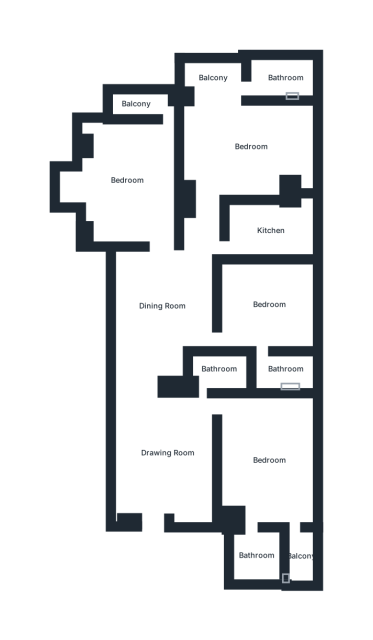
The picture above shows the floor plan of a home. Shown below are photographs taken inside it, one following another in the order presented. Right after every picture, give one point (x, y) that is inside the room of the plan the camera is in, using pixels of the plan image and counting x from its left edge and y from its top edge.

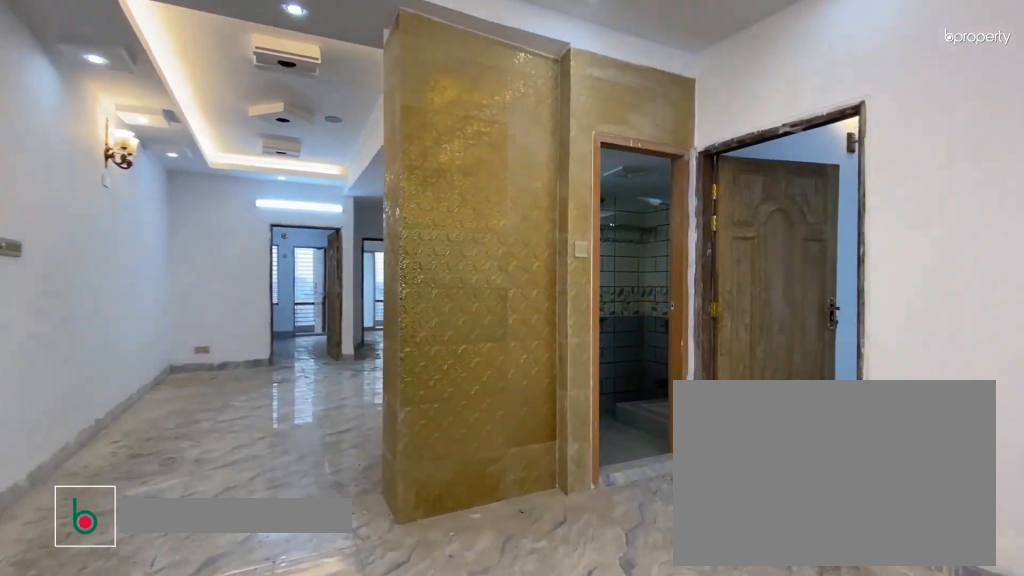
(165, 453)
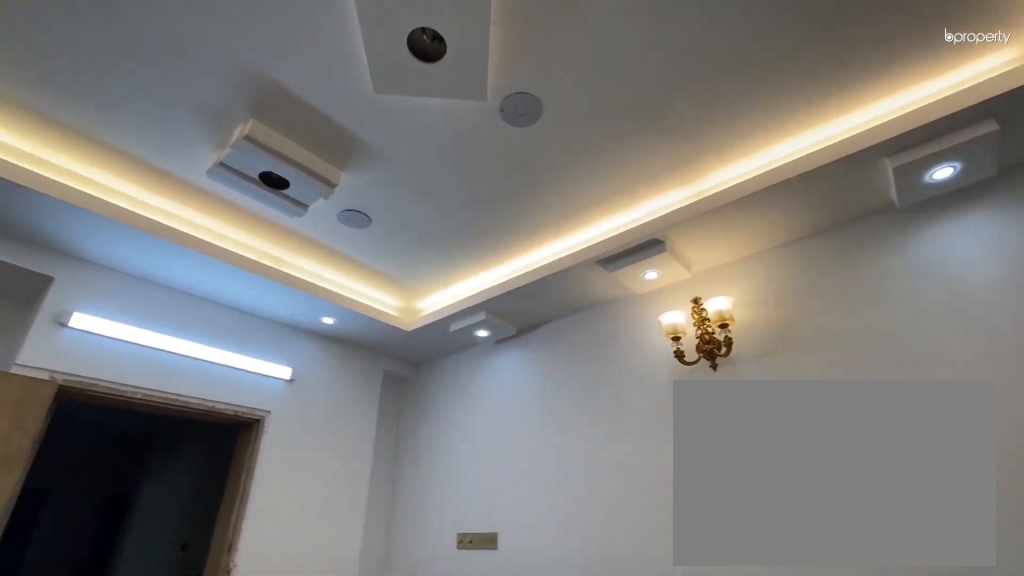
(165, 453)
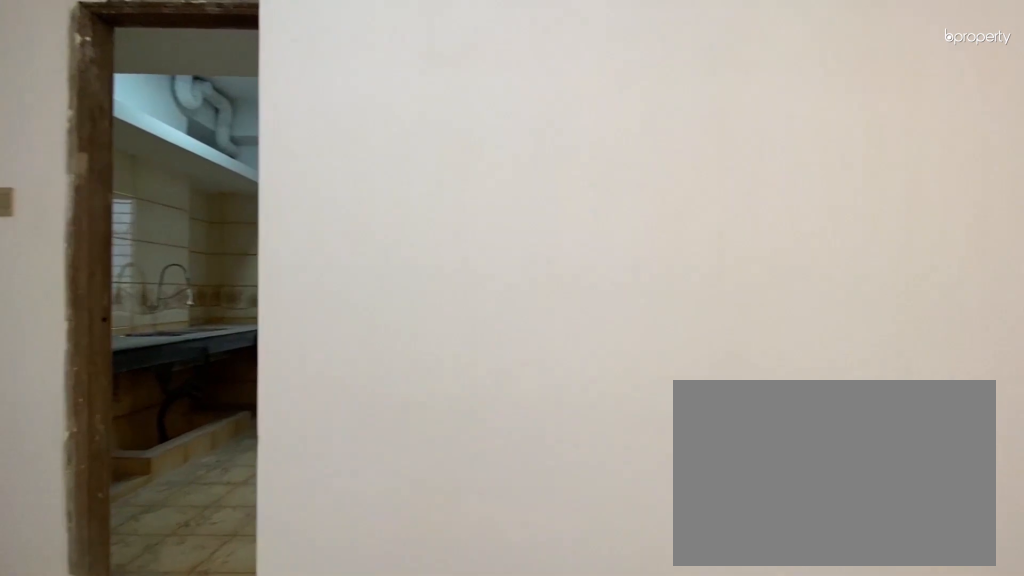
(161, 305)
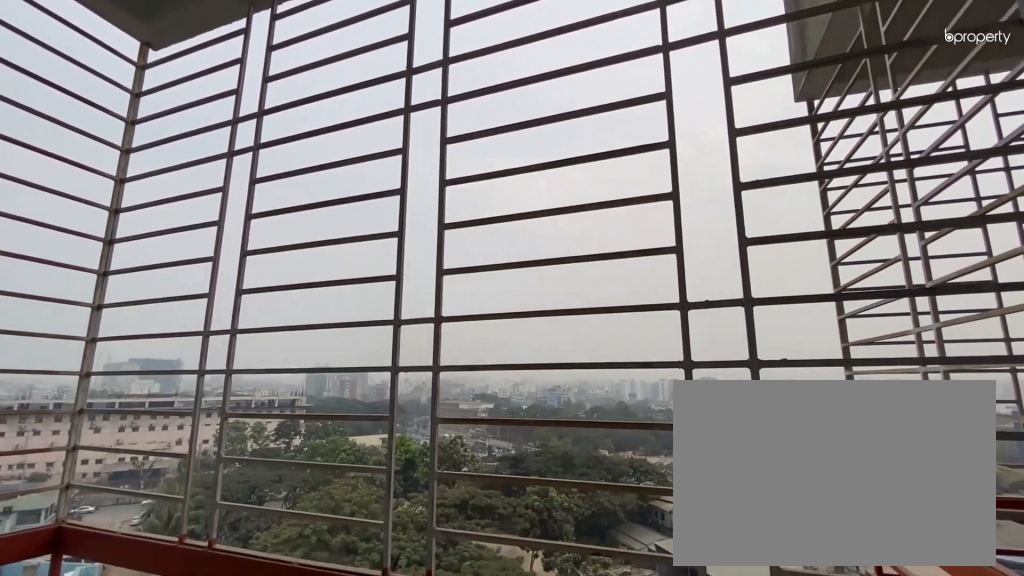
(137, 104)
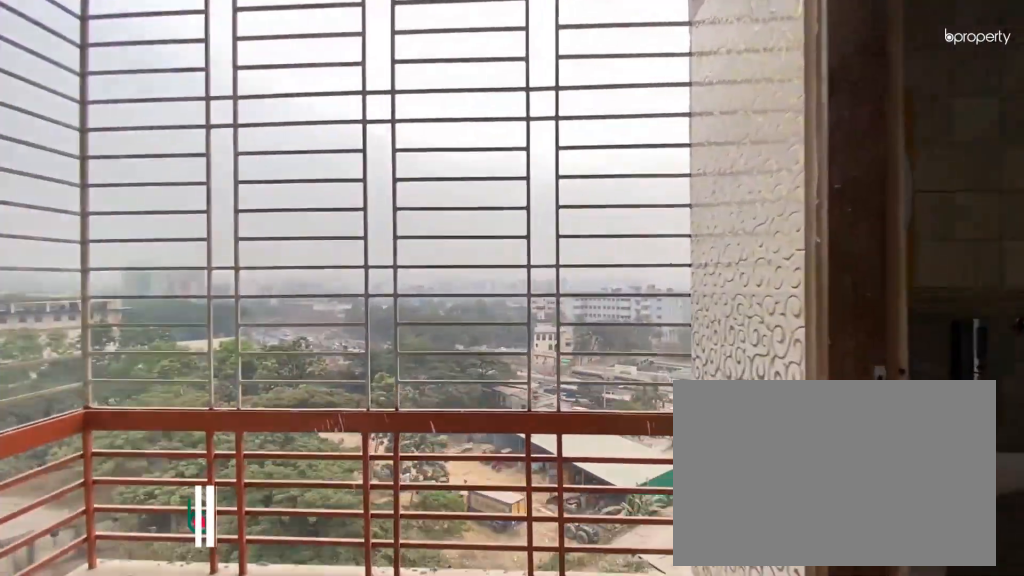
(215, 77)
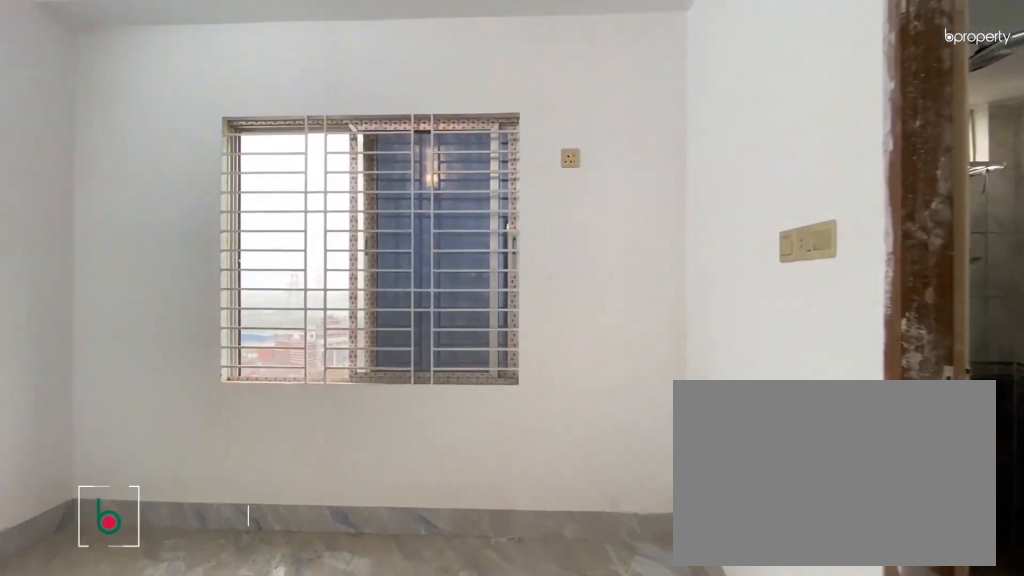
(270, 307)
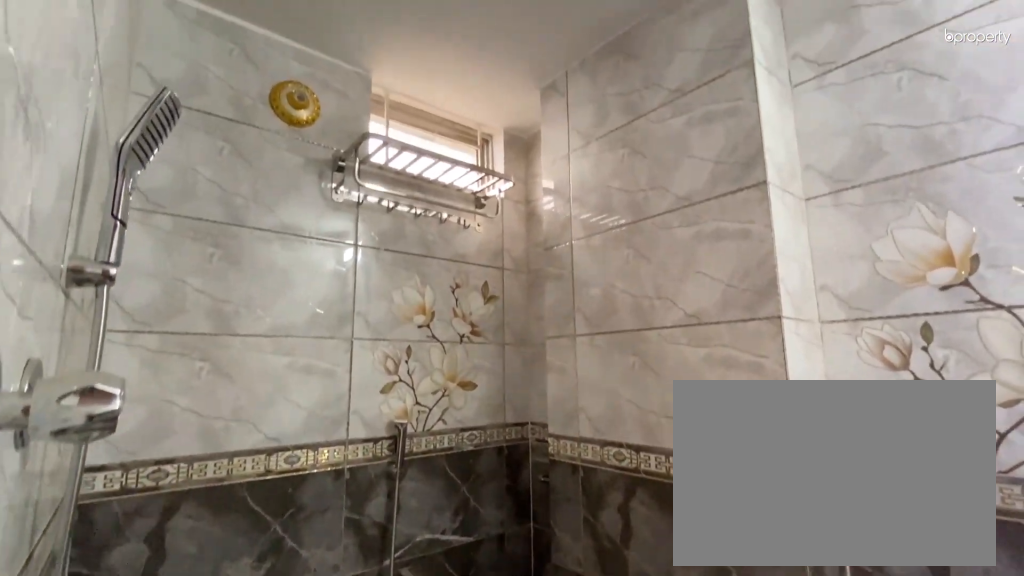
(286, 369)
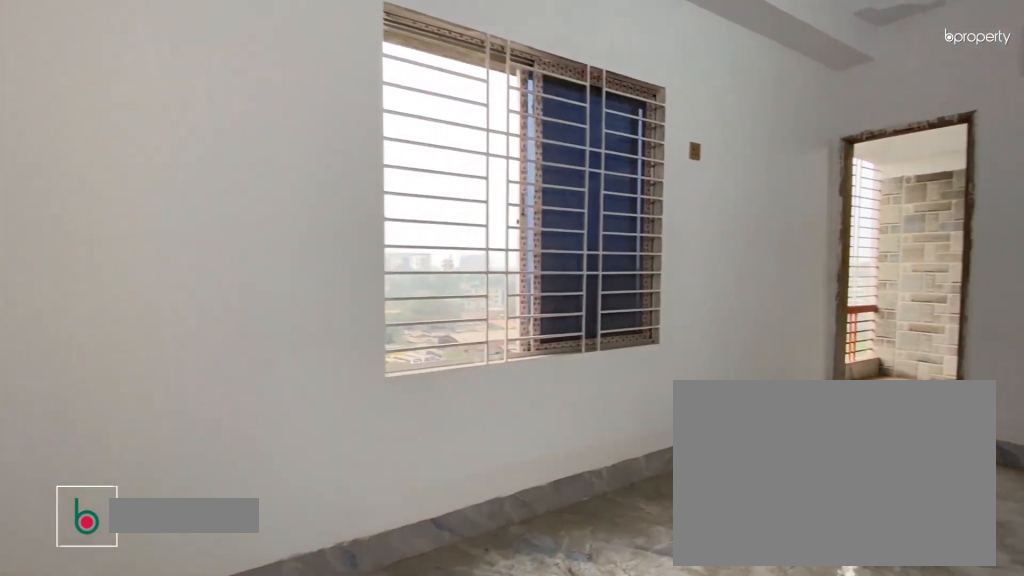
(269, 461)
